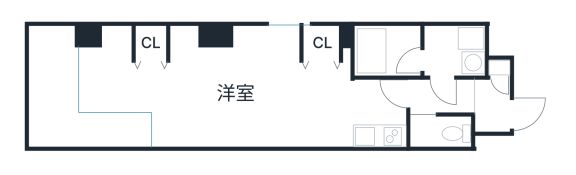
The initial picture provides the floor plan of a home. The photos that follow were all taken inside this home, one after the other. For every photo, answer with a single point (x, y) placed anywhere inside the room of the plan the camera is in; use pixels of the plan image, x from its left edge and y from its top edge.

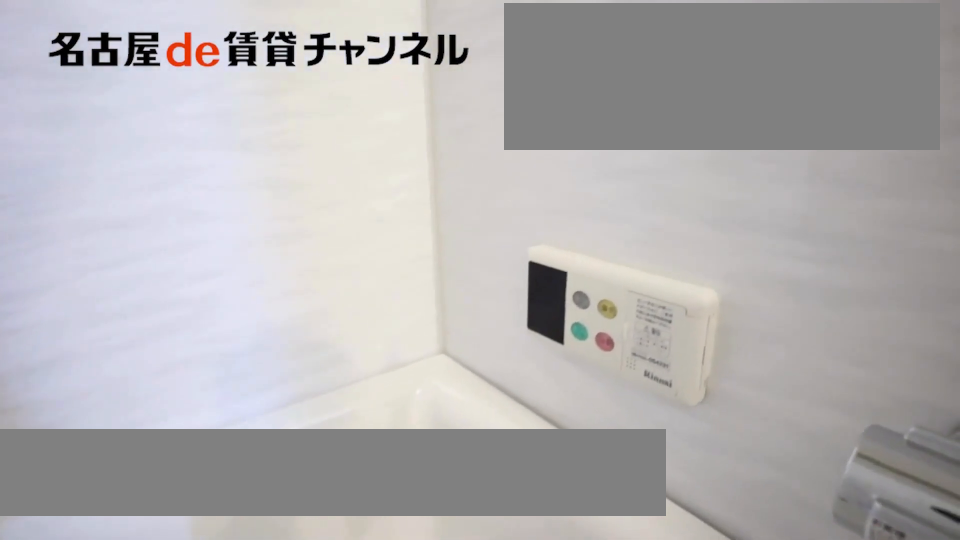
(387, 52)
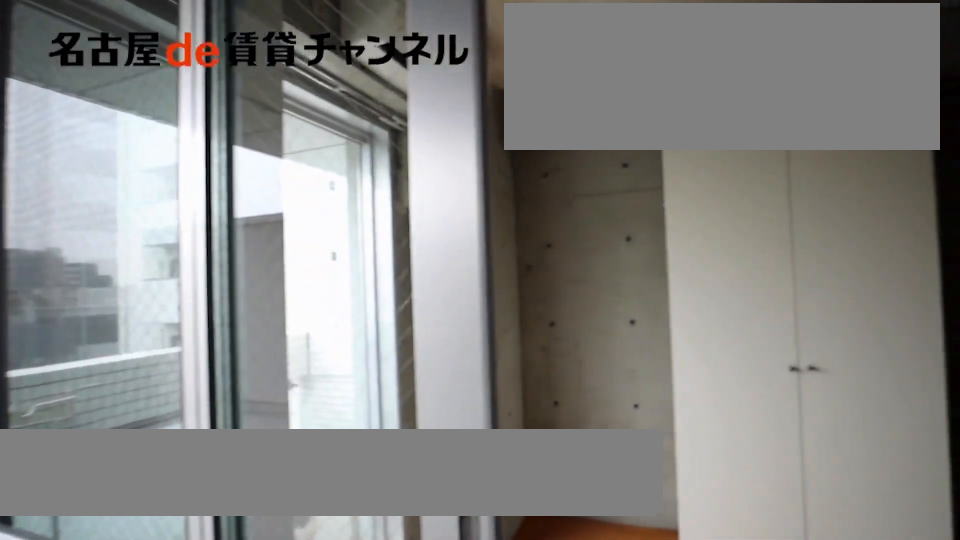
(76, 101)
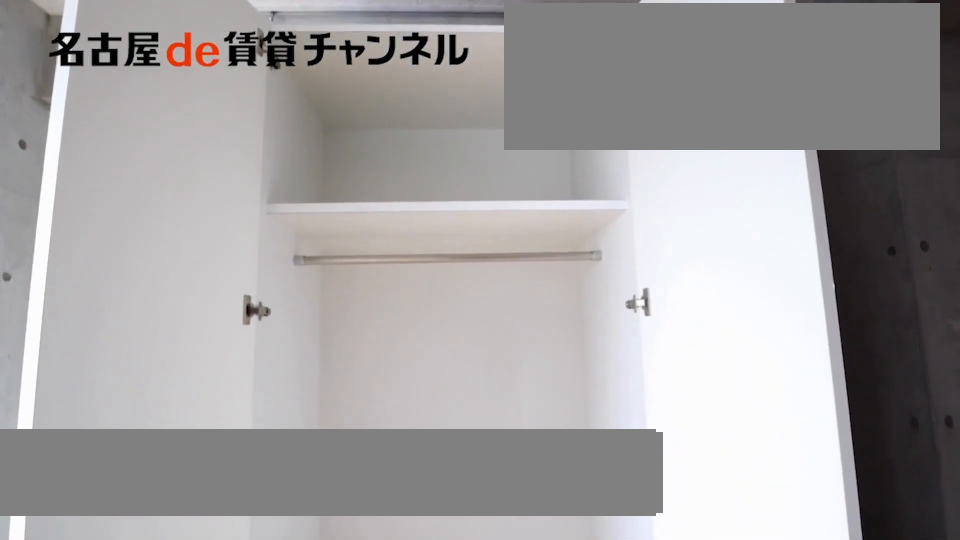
(149, 43)
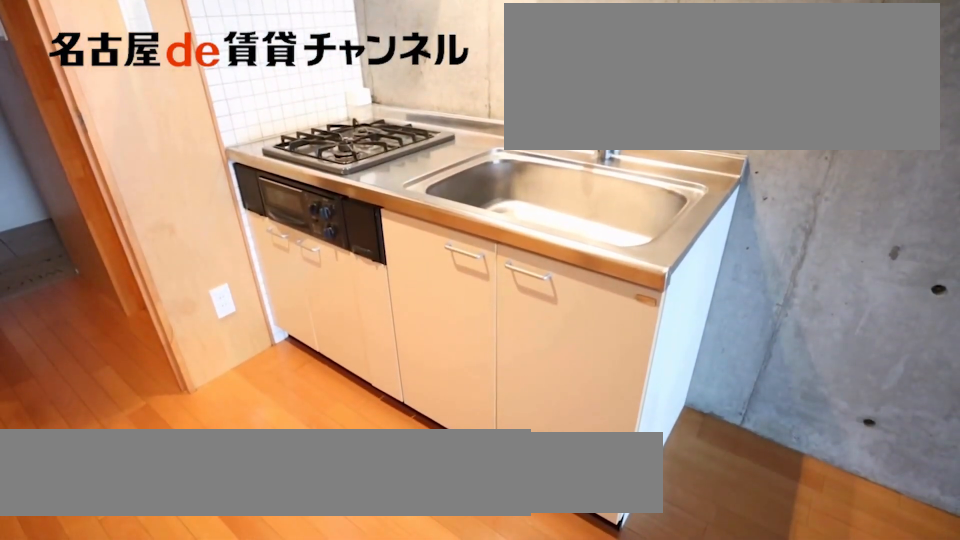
(380, 134)
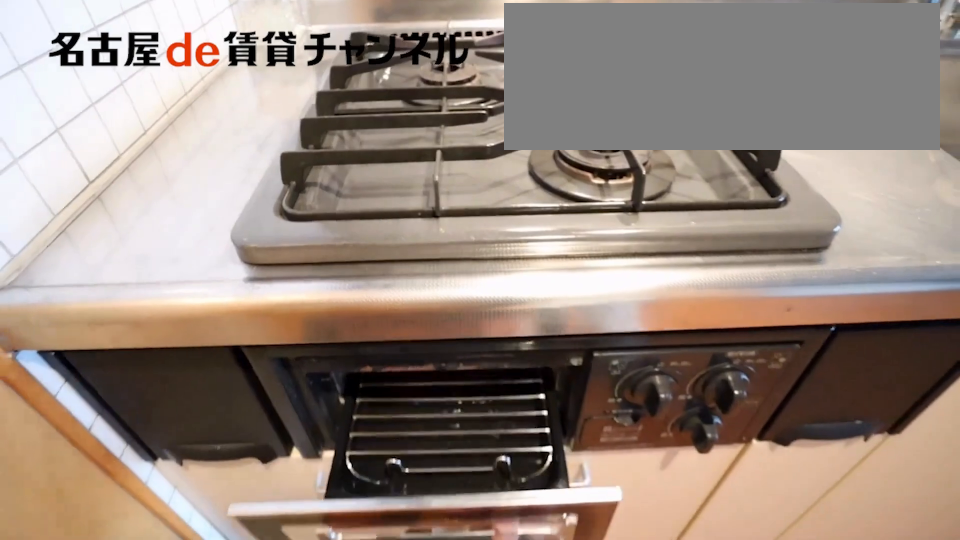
(380, 134)
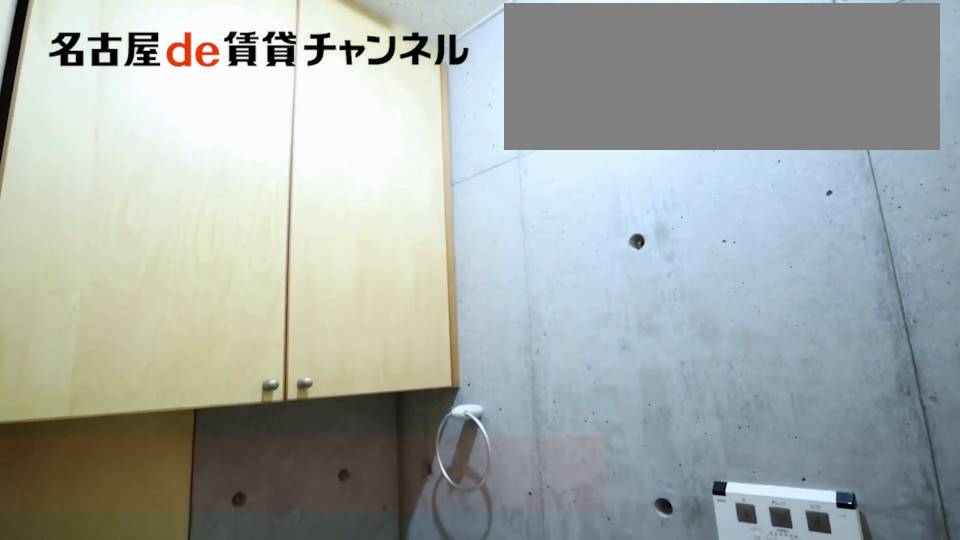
(441, 132)
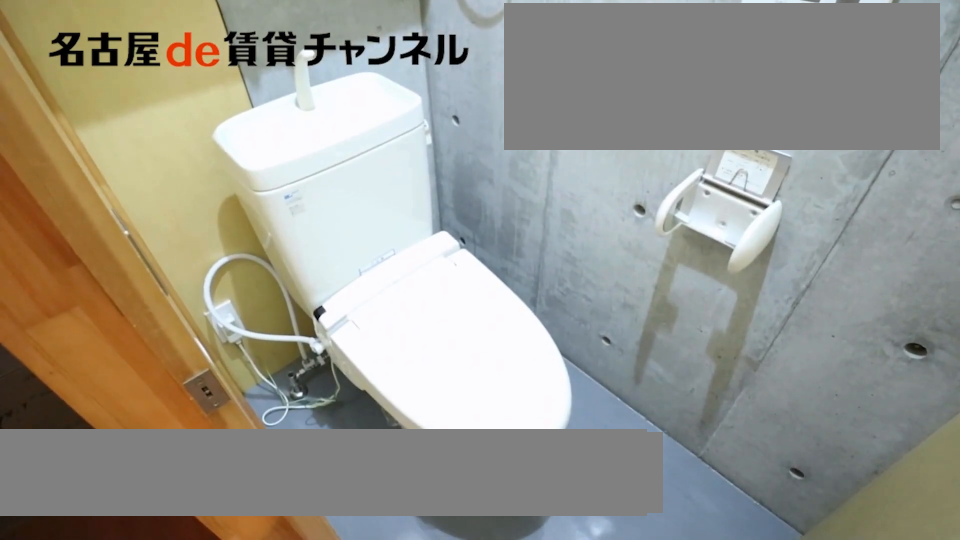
(441, 132)
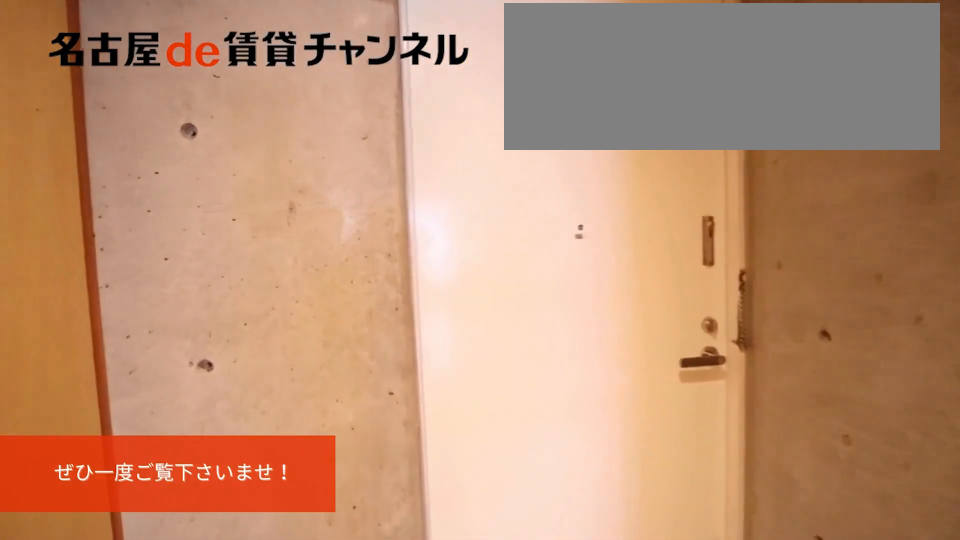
(493, 106)
